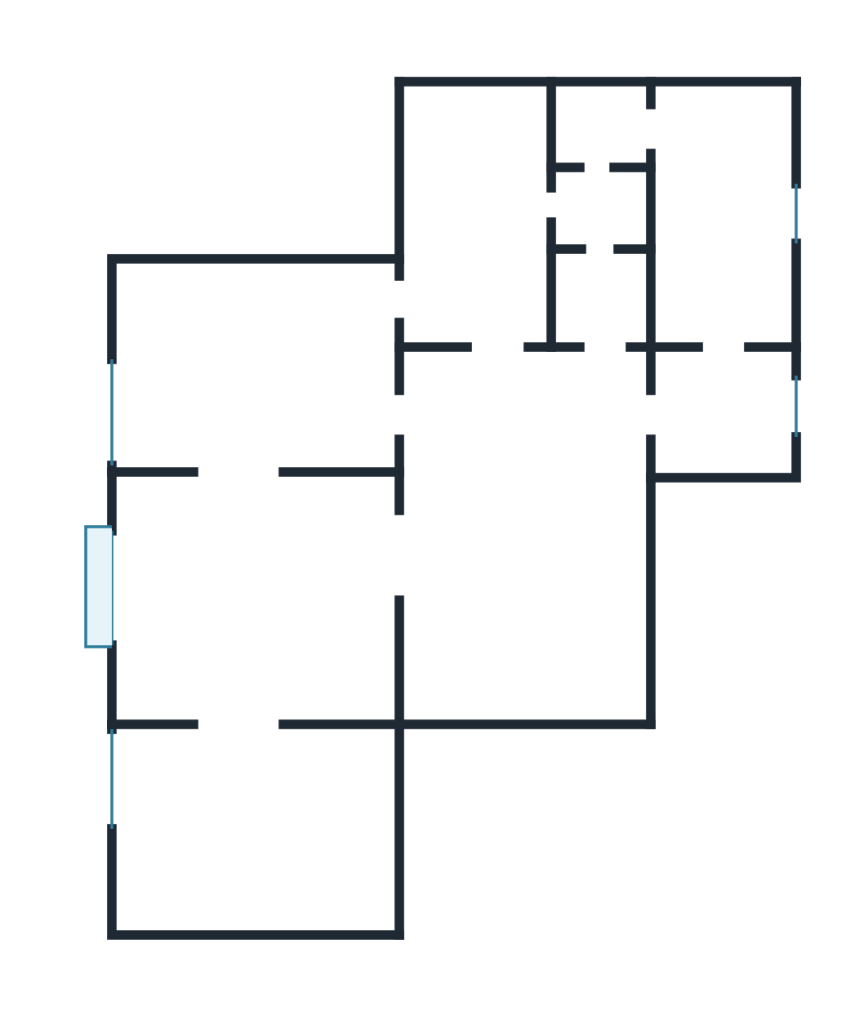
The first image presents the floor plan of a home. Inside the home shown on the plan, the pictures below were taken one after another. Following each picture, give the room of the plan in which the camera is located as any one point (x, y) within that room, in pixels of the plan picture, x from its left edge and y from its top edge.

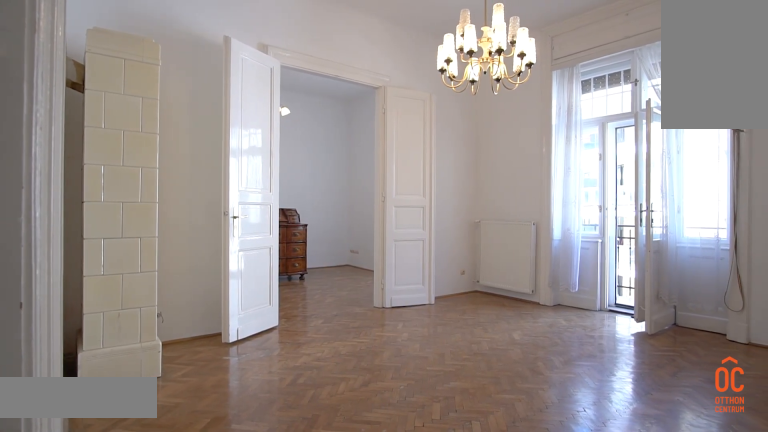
(251, 600)
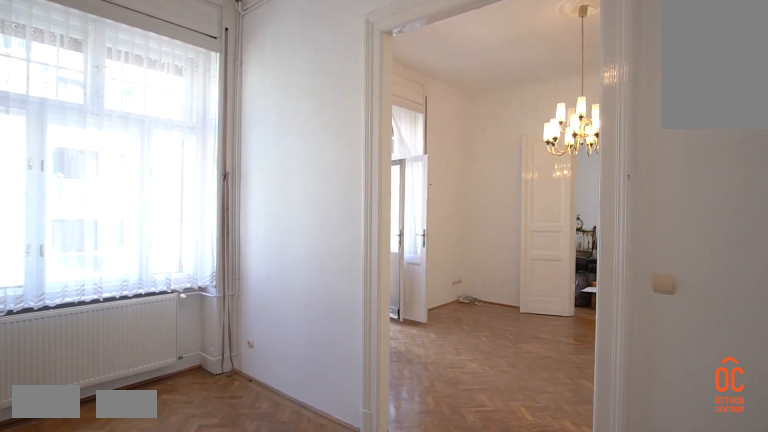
(248, 829)
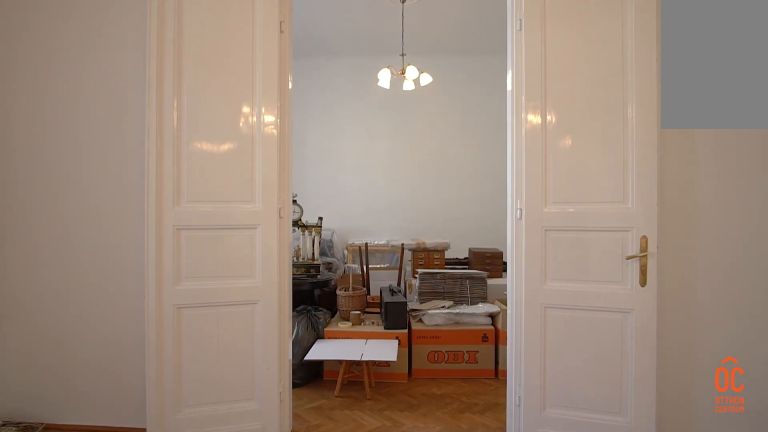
(251, 616)
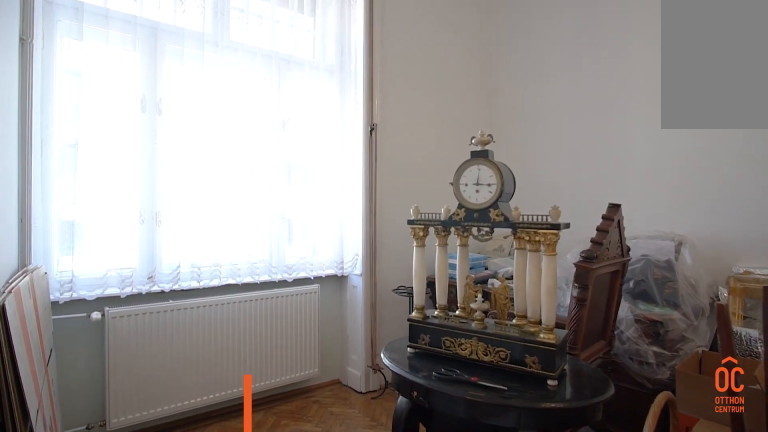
(258, 375)
